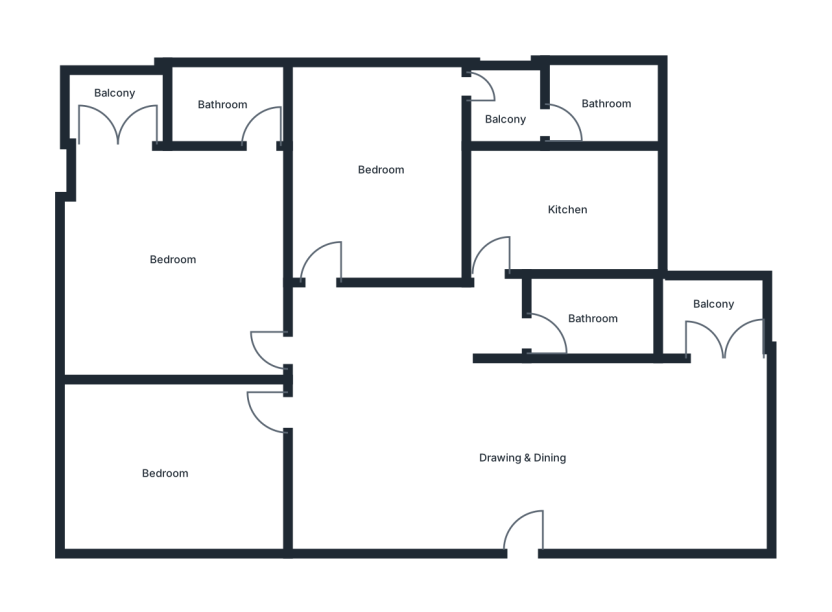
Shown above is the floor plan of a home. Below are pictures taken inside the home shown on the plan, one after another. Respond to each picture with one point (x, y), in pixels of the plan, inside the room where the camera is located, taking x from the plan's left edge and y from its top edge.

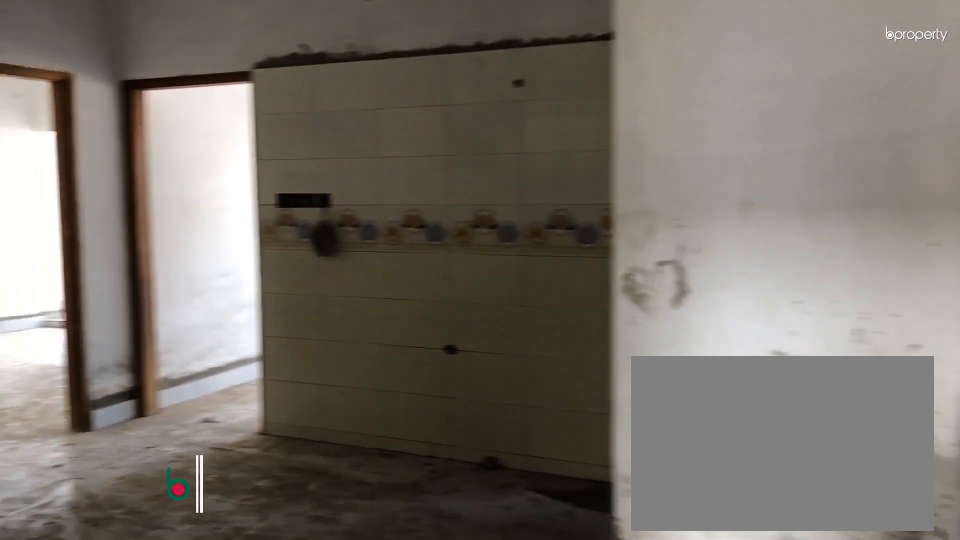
(507, 464)
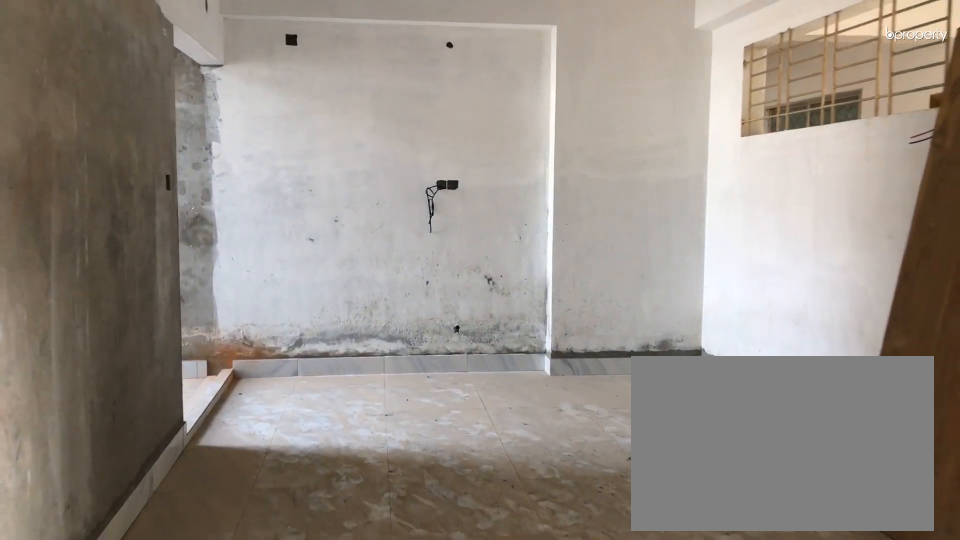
(518, 443)
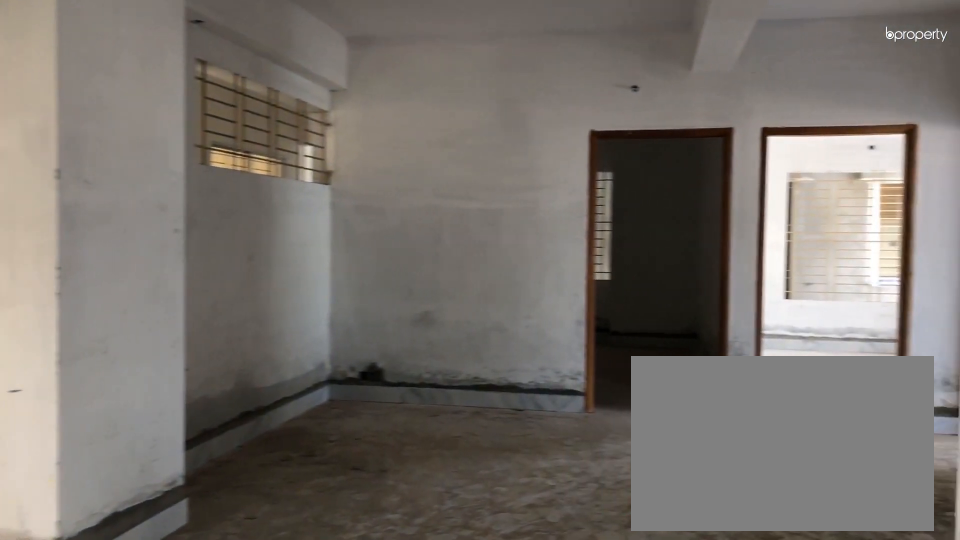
(520, 447)
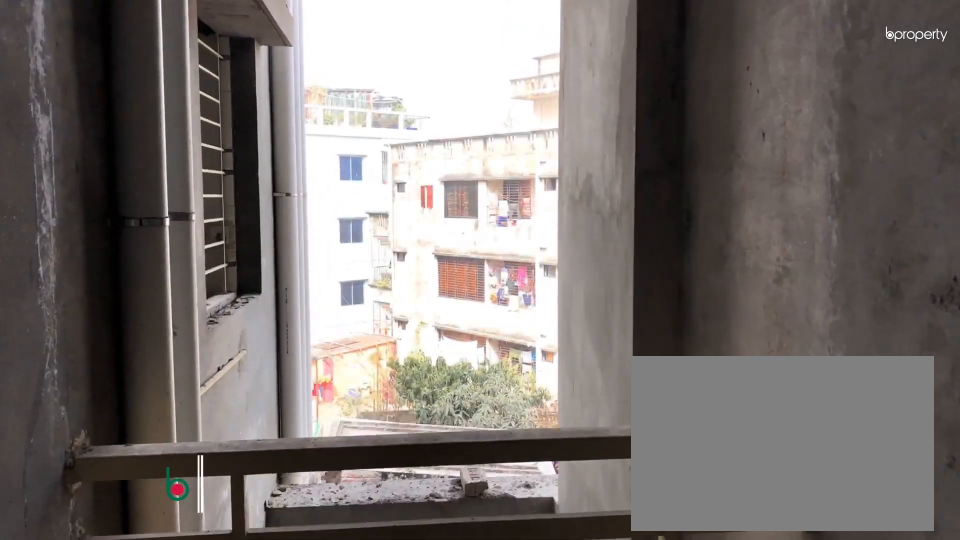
(709, 314)
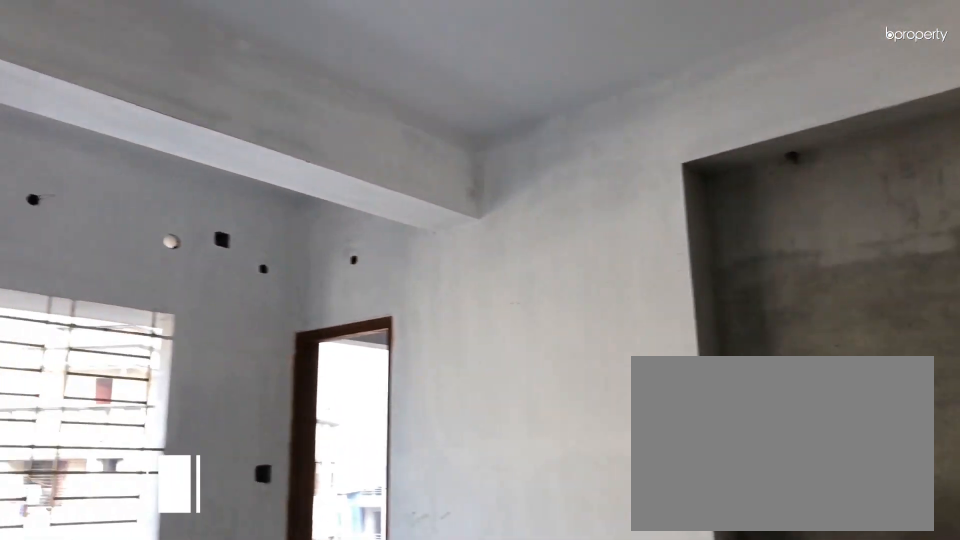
(382, 170)
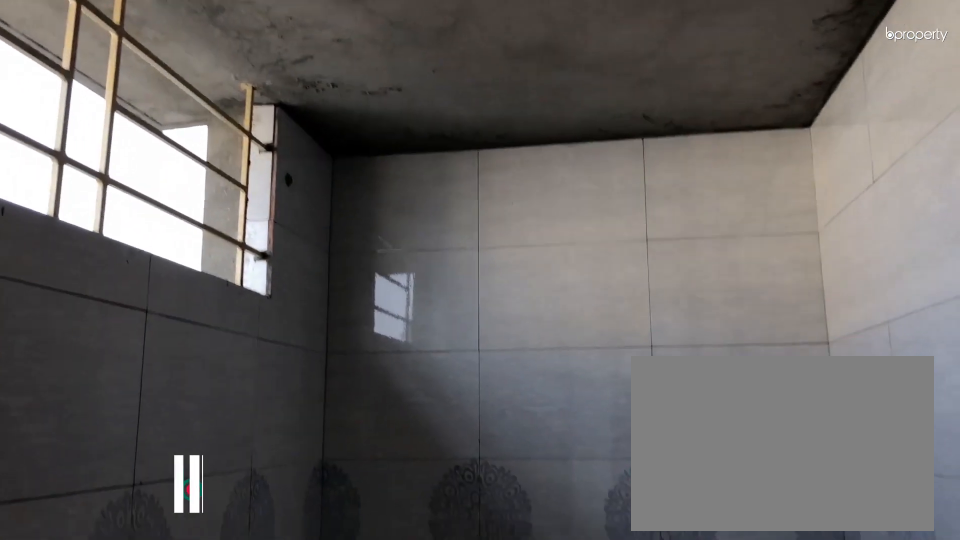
(605, 104)
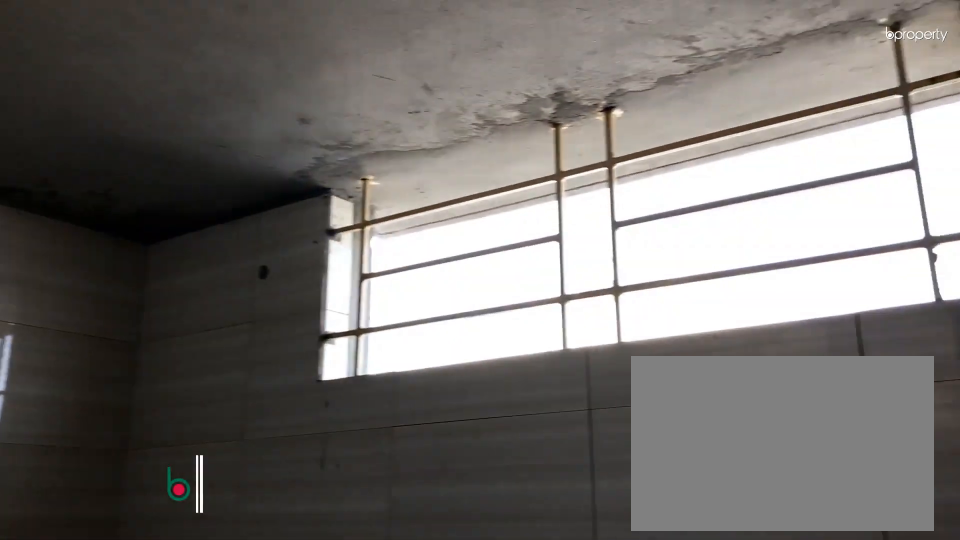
(224, 110)
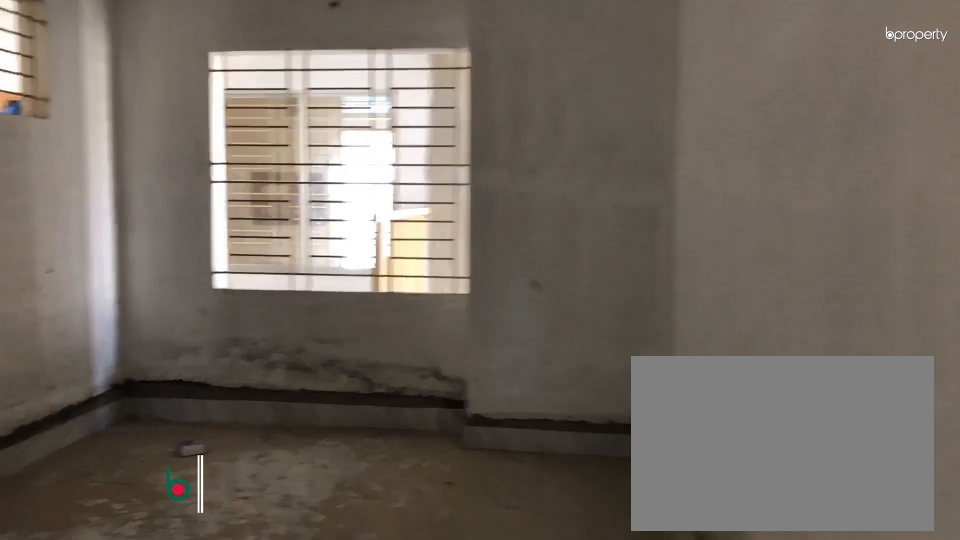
(164, 466)
